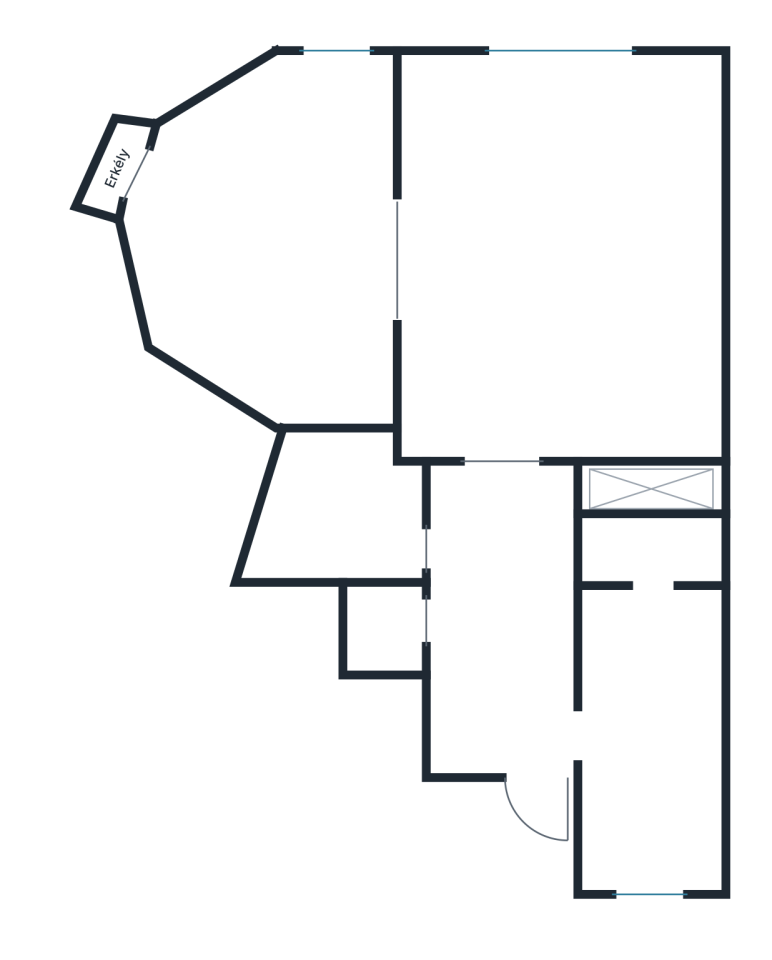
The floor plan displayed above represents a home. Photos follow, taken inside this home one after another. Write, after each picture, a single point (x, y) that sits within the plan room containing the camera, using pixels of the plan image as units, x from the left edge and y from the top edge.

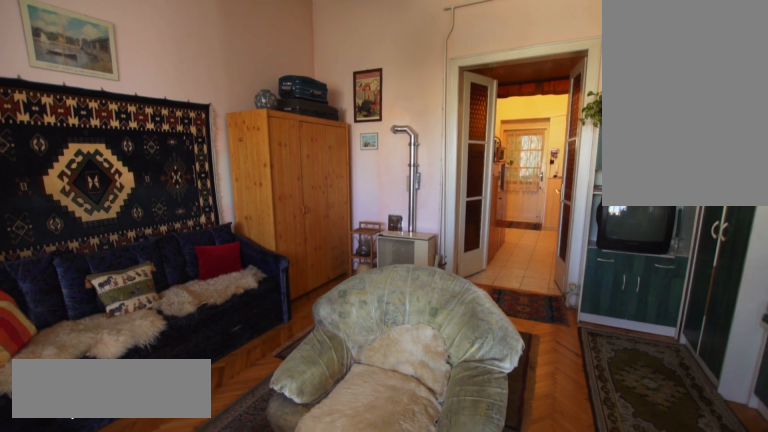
(570, 249)
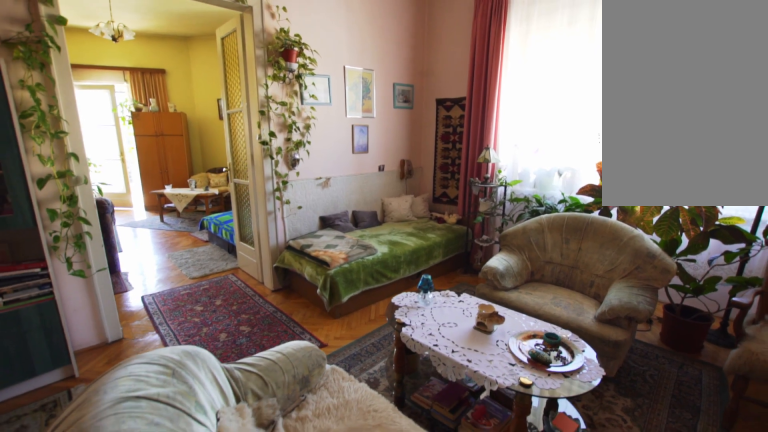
(570, 250)
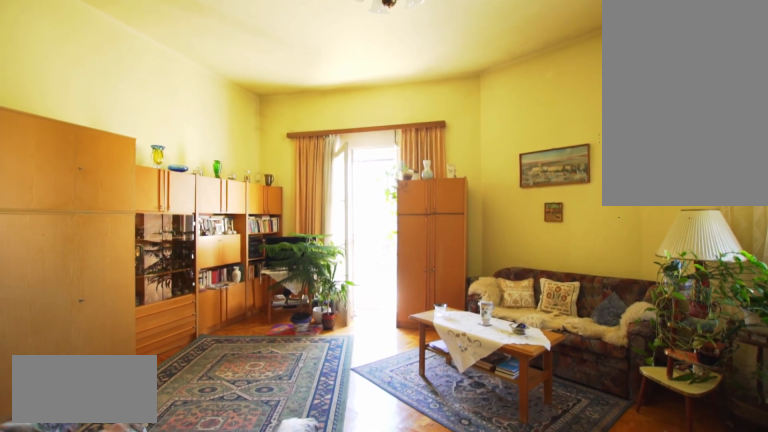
(265, 249)
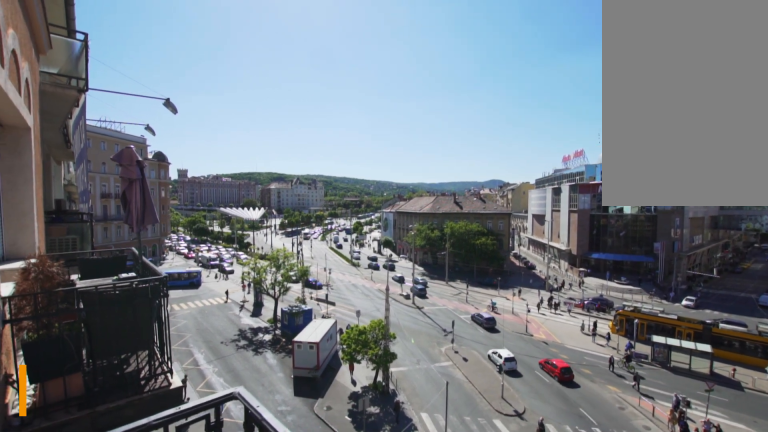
(111, 171)
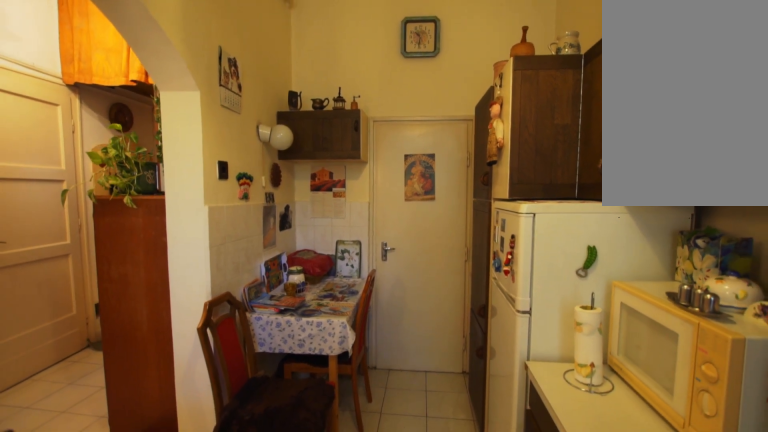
(652, 741)
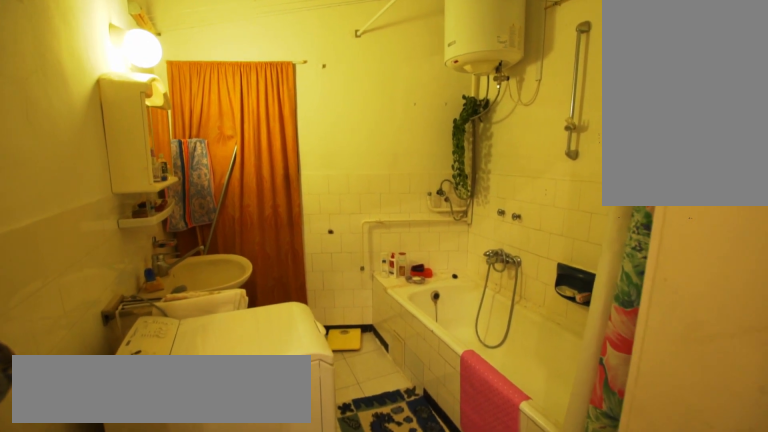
(358, 521)
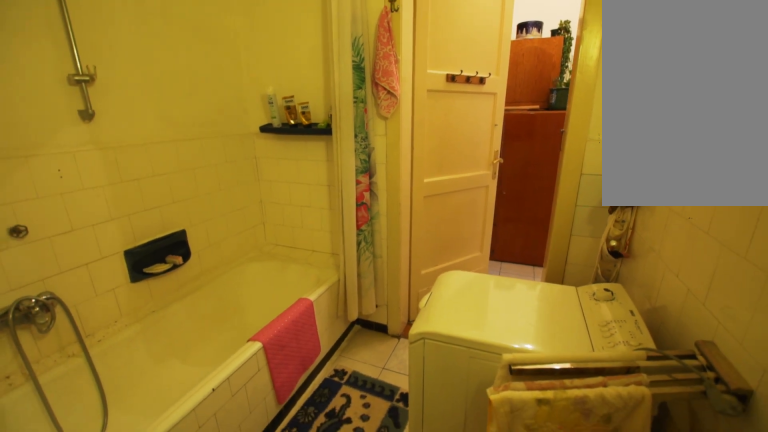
(358, 521)
